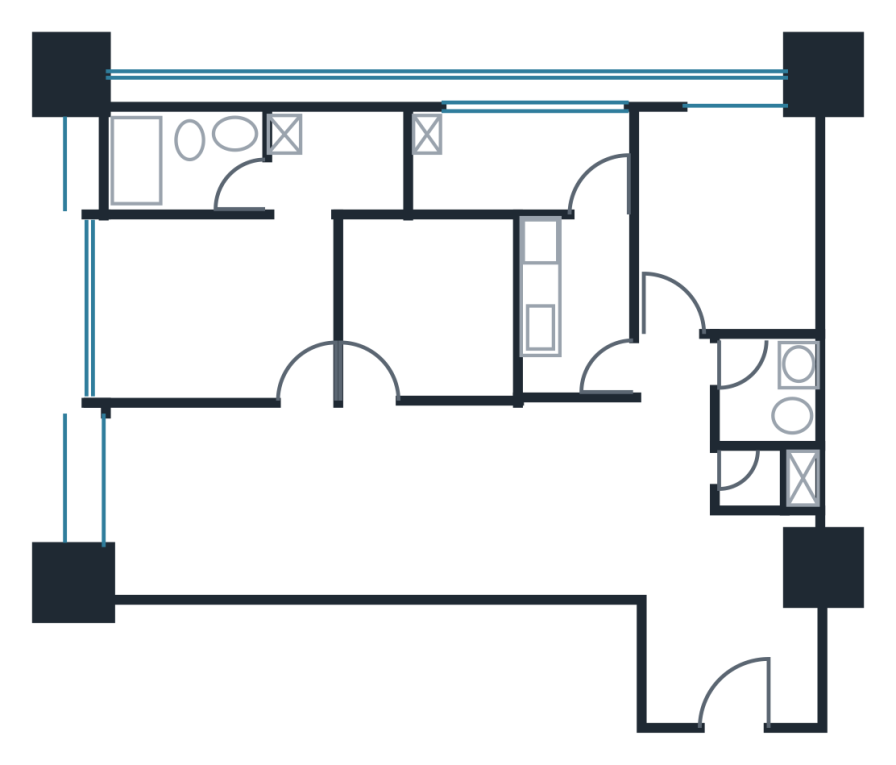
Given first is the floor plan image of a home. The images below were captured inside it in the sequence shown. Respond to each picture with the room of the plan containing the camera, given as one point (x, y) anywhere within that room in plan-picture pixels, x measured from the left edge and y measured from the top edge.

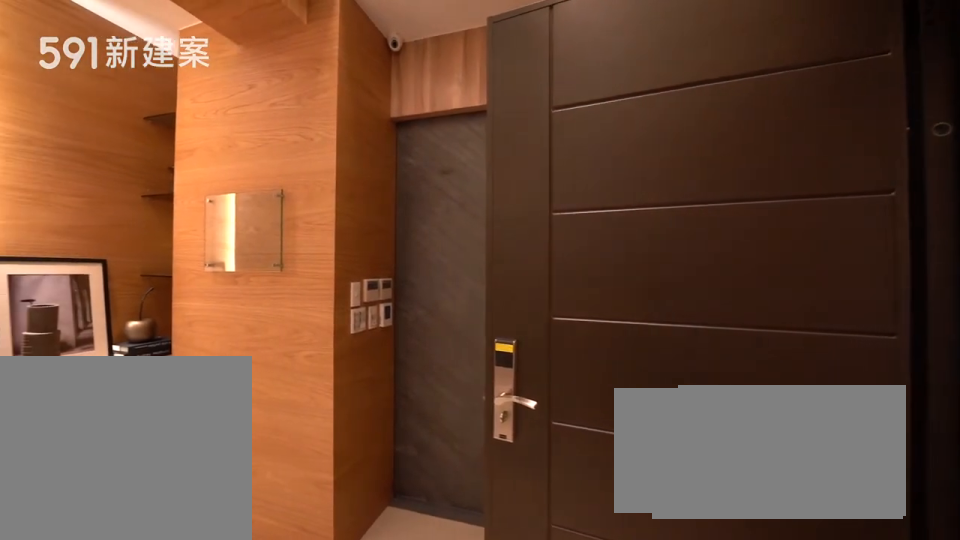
(734, 664)
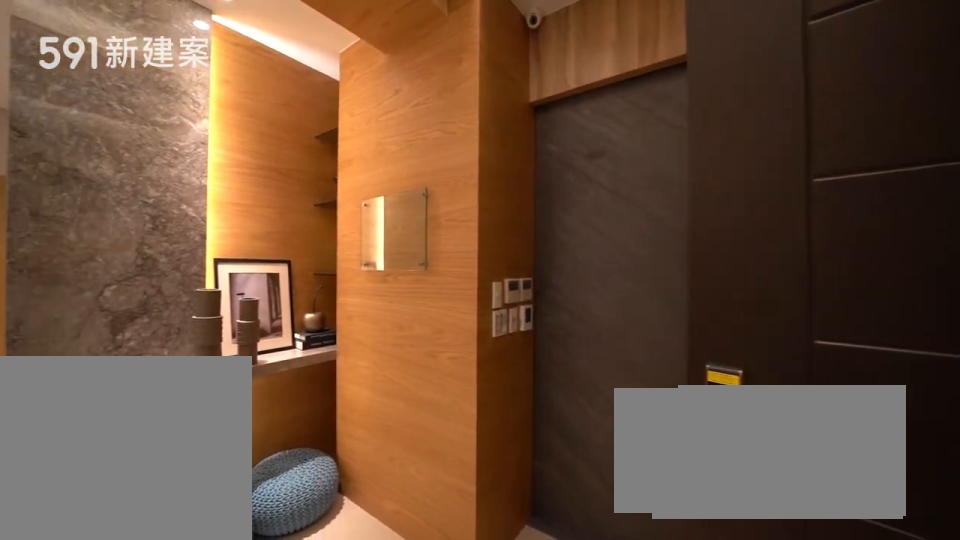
(734, 664)
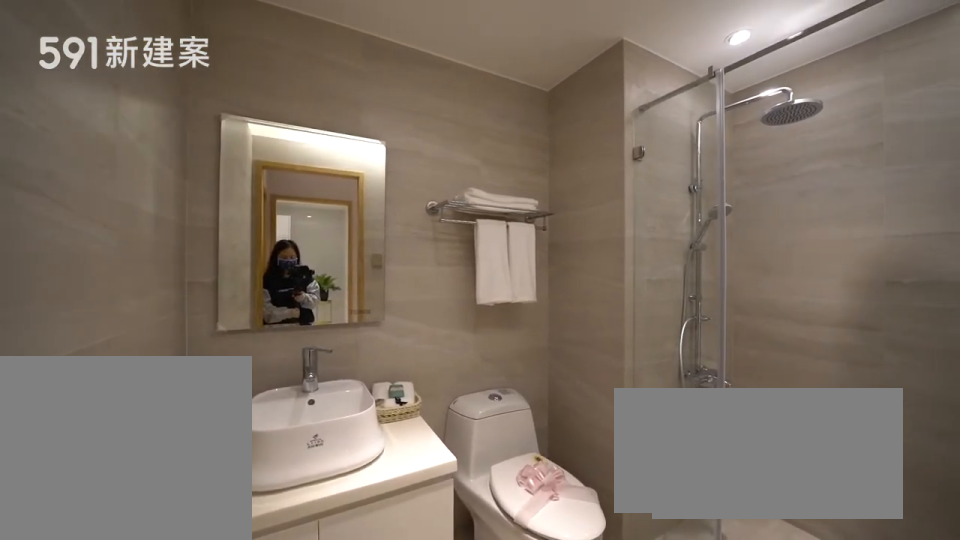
(771, 428)
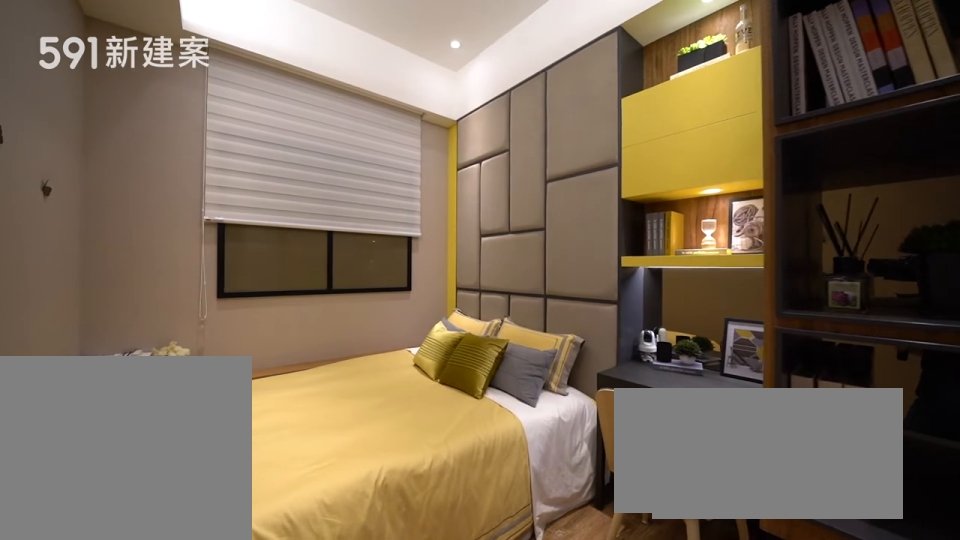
(729, 220)
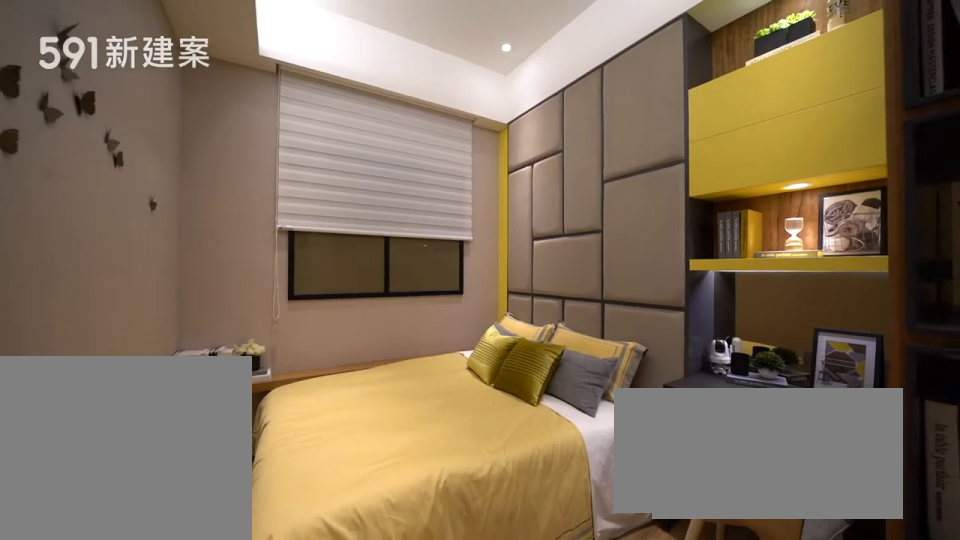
(729, 220)
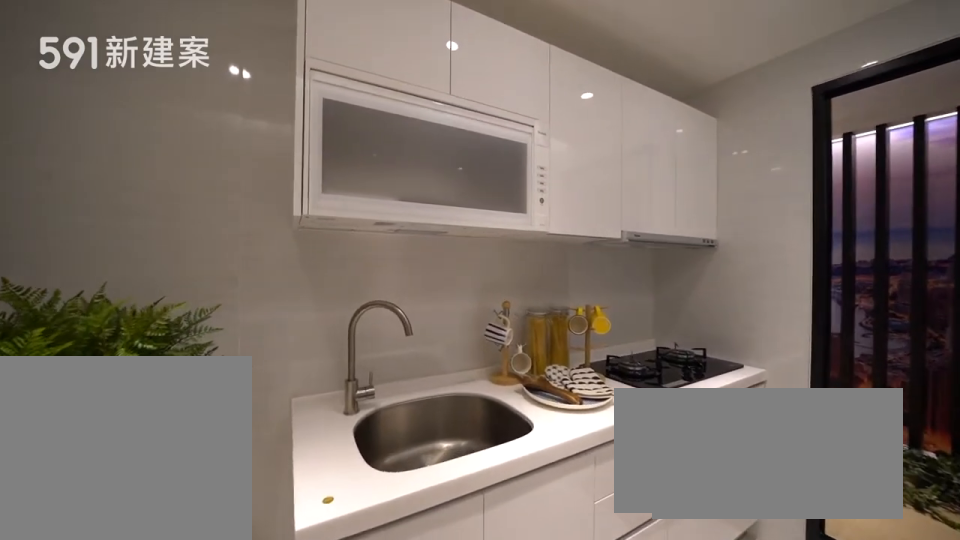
(576, 303)
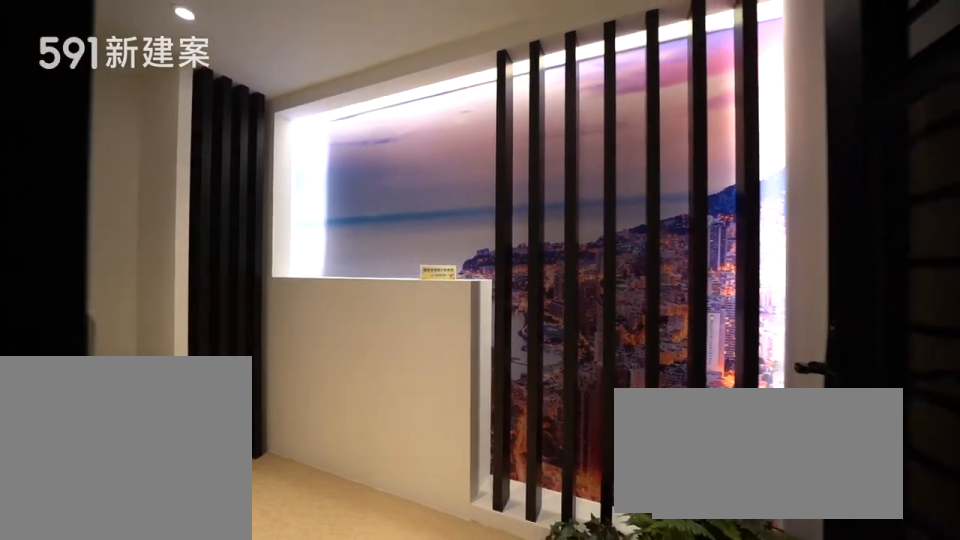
(512, 157)
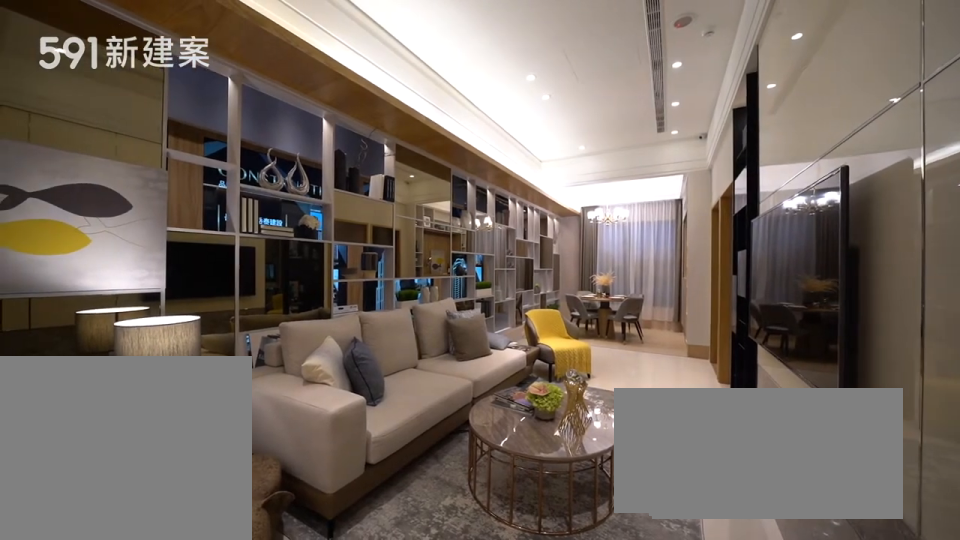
(368, 502)
